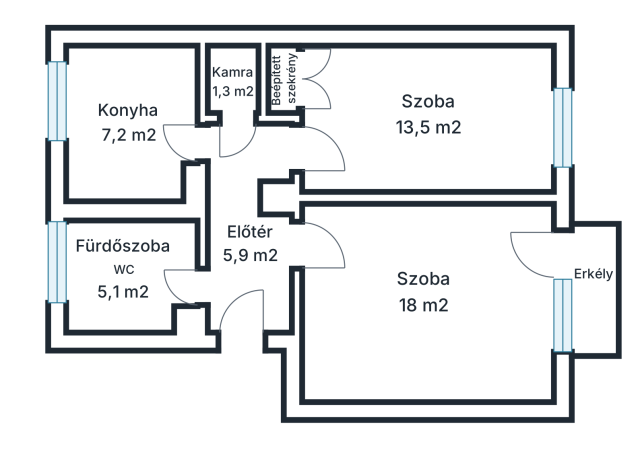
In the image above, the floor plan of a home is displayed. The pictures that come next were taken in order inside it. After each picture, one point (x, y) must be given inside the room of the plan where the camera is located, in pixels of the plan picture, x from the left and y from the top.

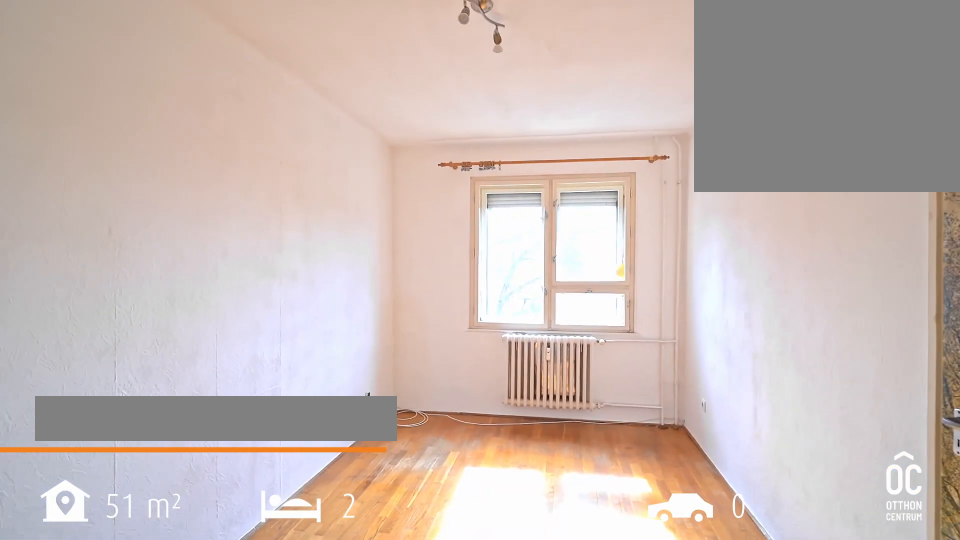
(428, 117)
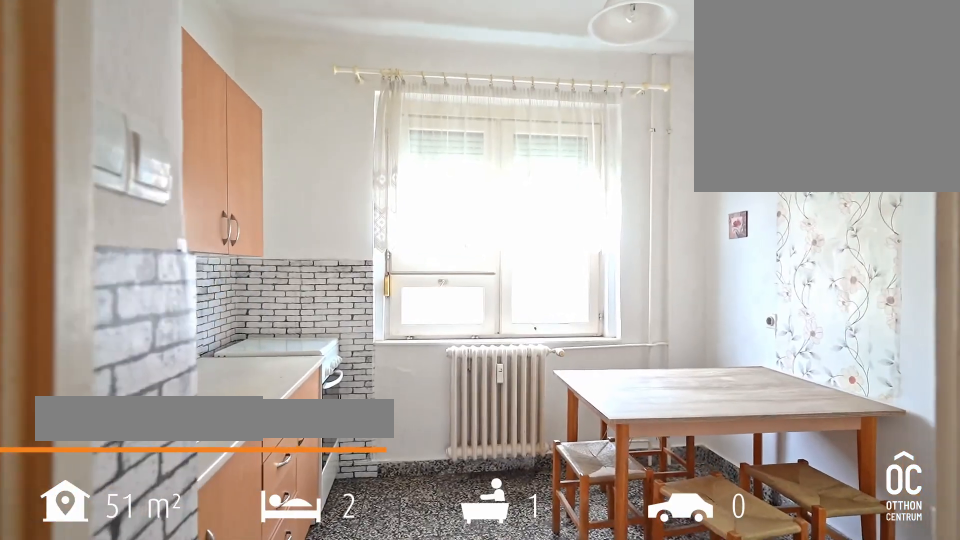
(128, 122)
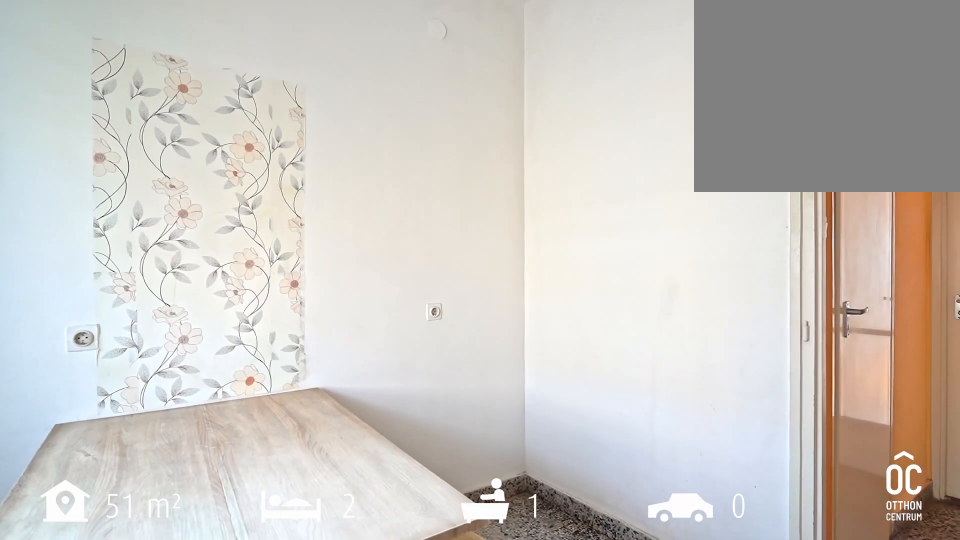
(128, 122)
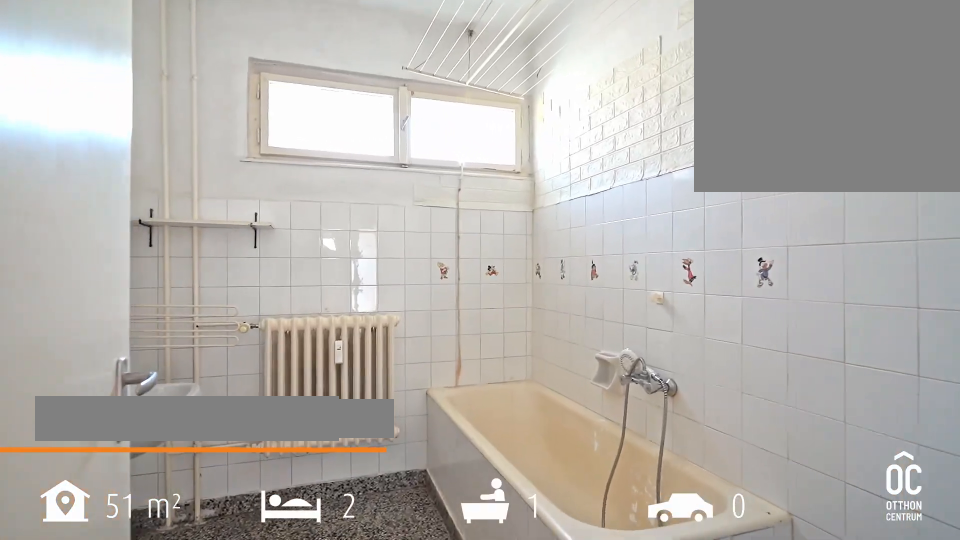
(122, 270)
